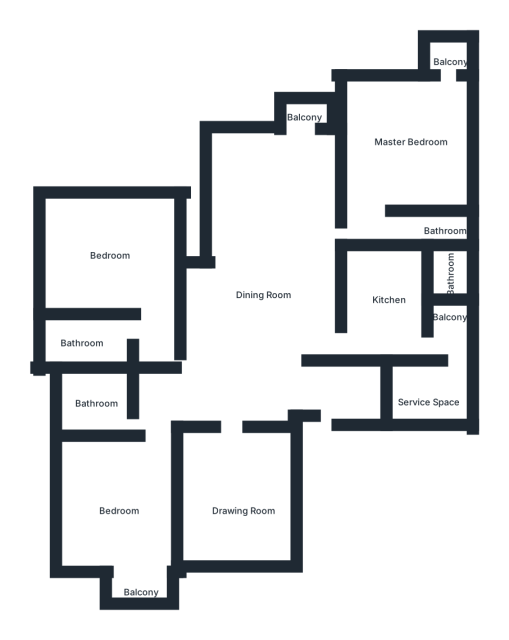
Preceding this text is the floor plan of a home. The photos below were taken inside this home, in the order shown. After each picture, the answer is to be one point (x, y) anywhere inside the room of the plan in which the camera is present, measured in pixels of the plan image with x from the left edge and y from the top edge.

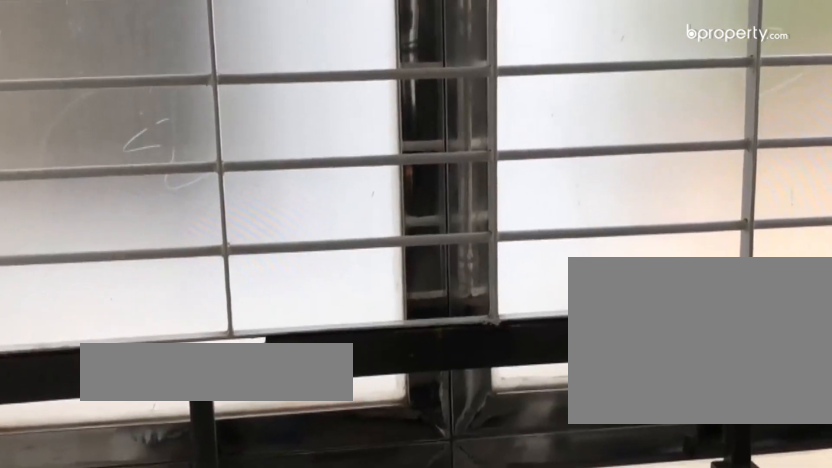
(132, 589)
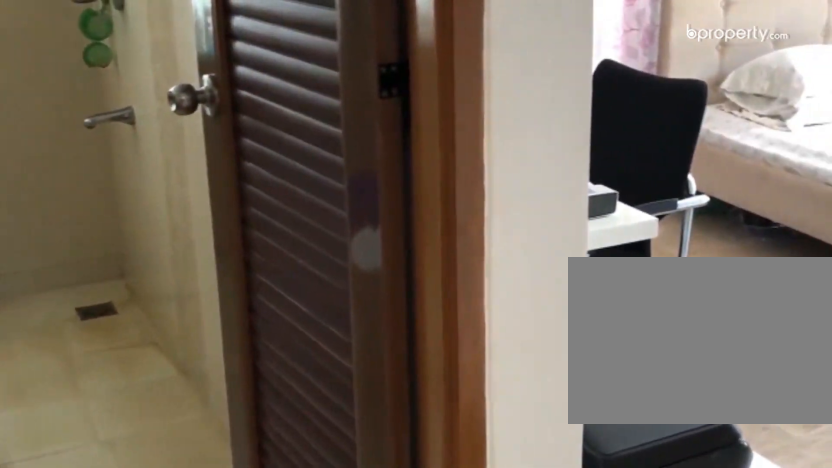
(120, 262)
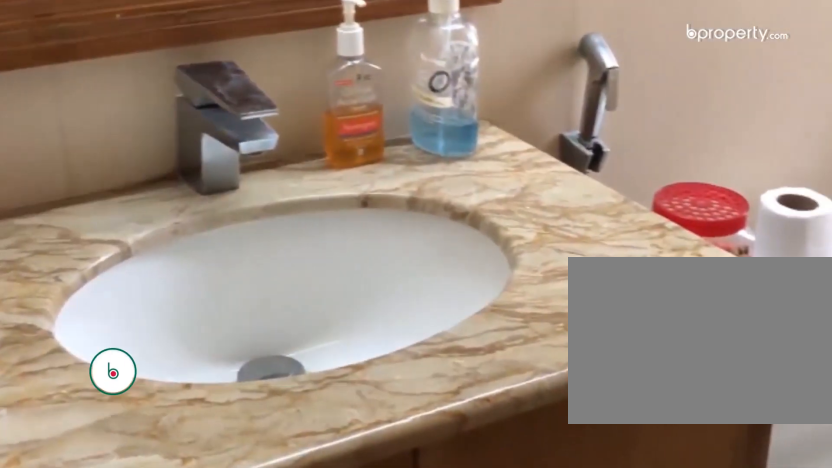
(97, 337)
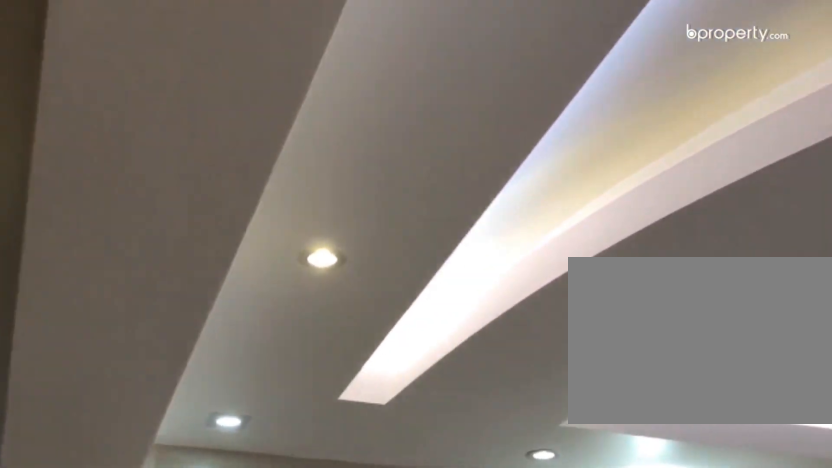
(284, 217)
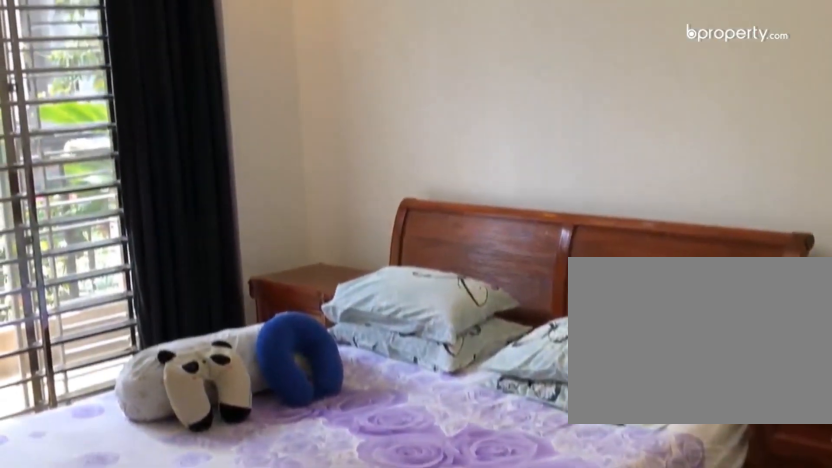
(388, 154)
